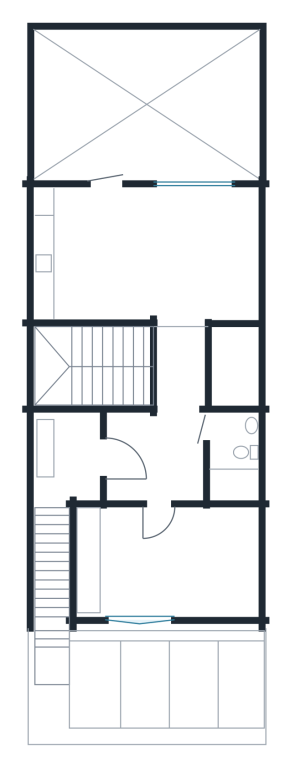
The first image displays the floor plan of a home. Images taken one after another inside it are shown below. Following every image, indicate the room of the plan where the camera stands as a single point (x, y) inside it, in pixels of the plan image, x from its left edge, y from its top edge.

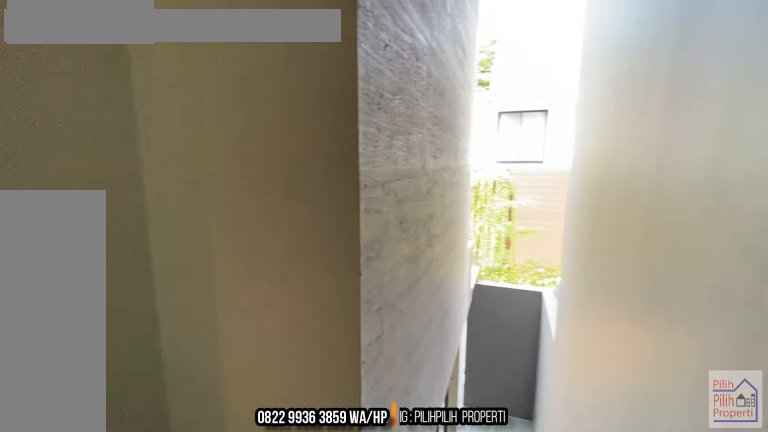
(65, 502)
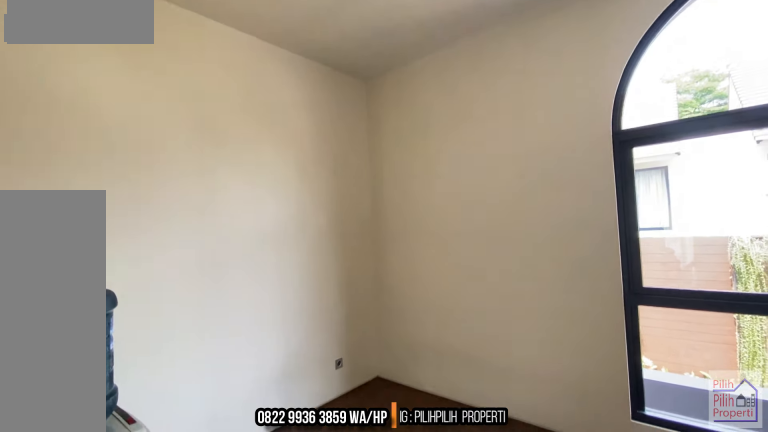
(162, 566)
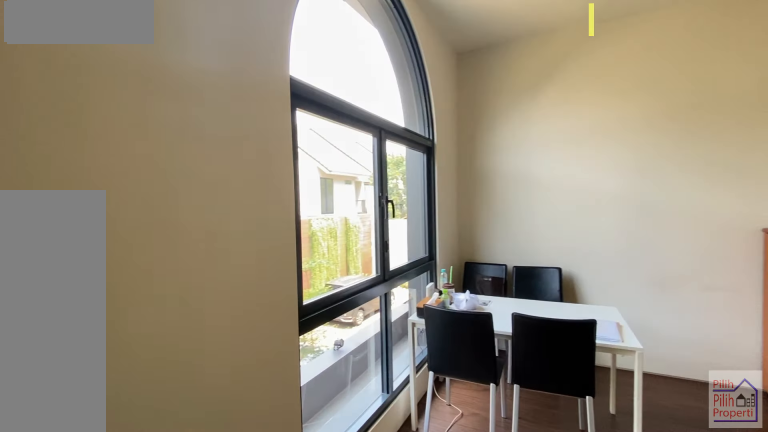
(162, 566)
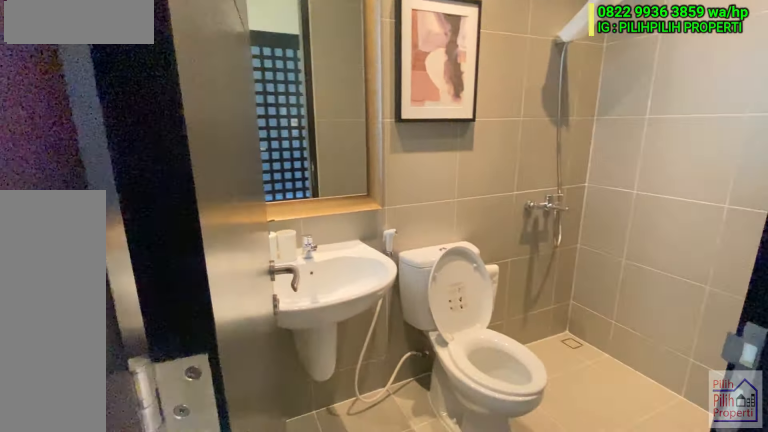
(231, 456)
